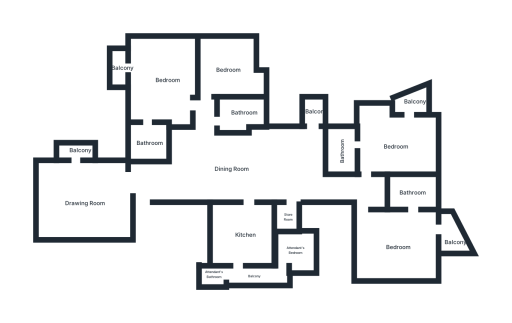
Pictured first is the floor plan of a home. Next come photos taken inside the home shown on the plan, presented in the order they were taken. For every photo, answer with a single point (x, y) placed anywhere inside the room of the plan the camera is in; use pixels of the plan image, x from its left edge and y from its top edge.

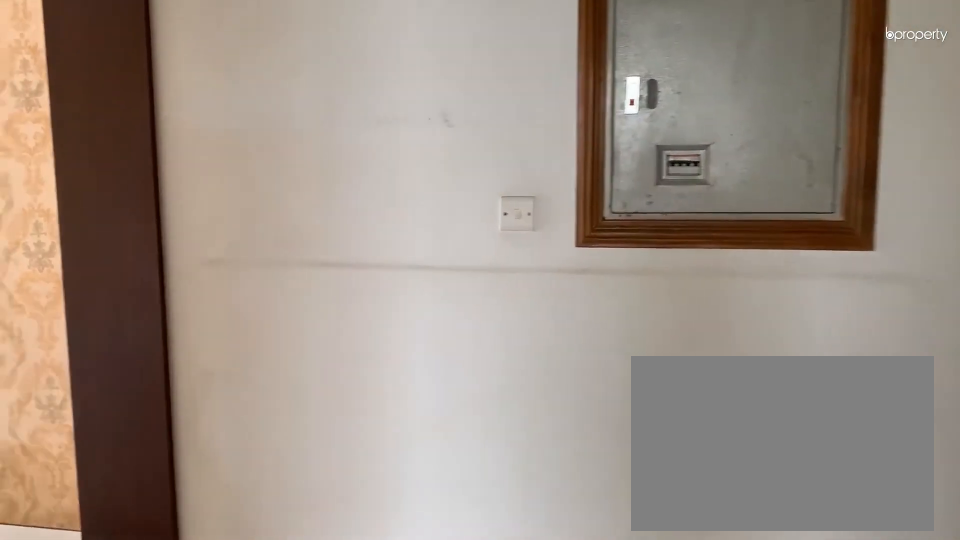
(144, 190)
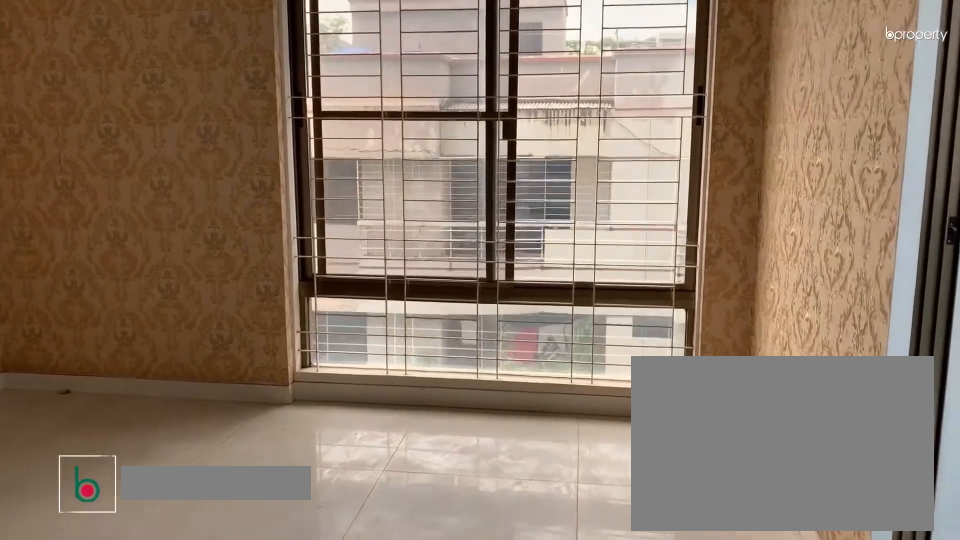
(83, 206)
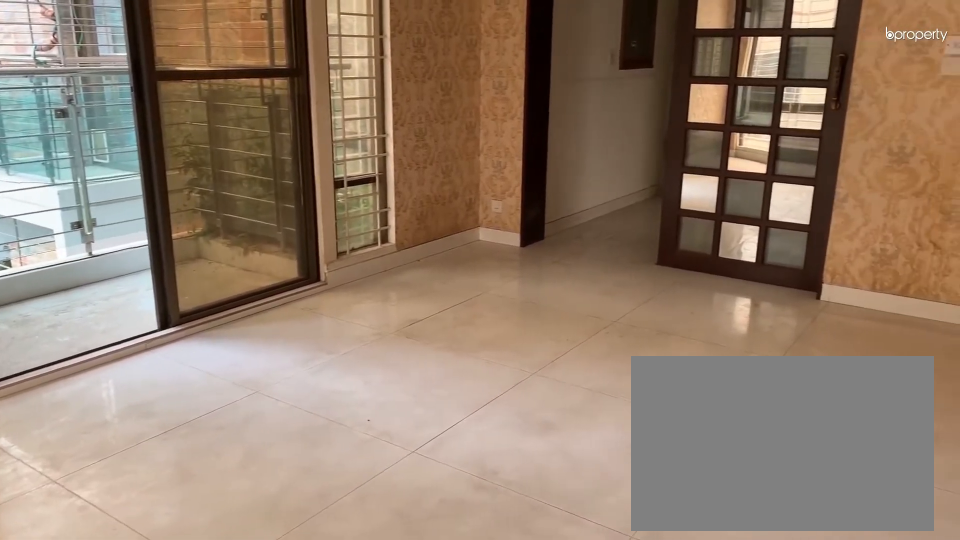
(83, 206)
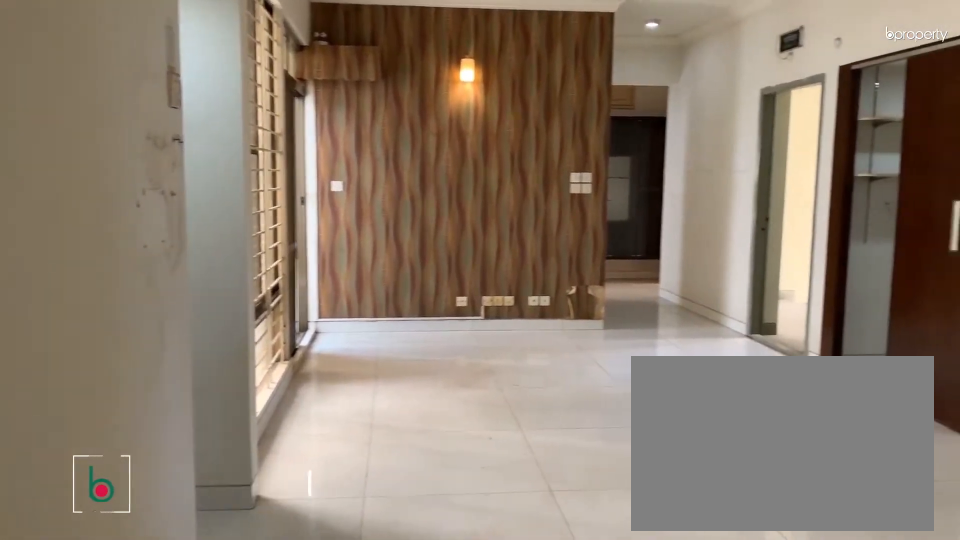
(231, 169)
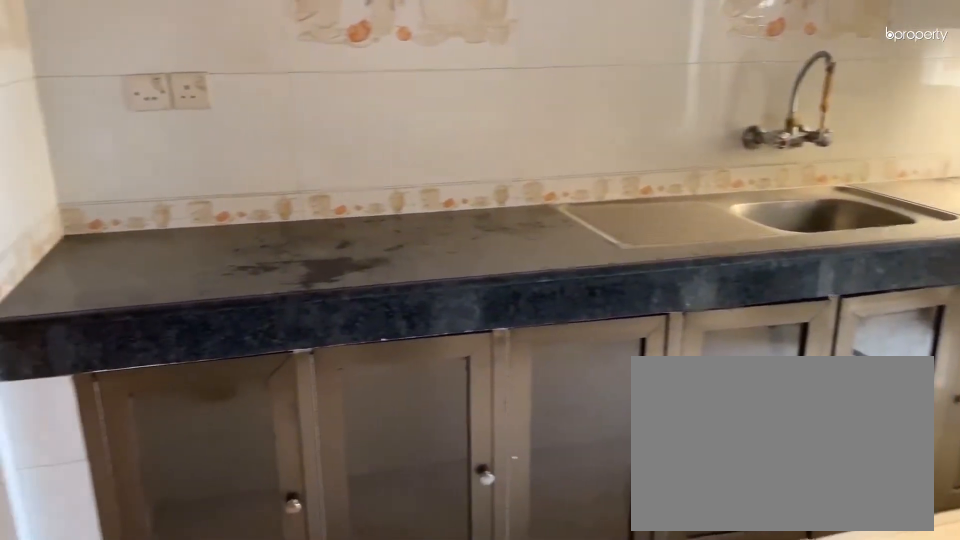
(247, 234)
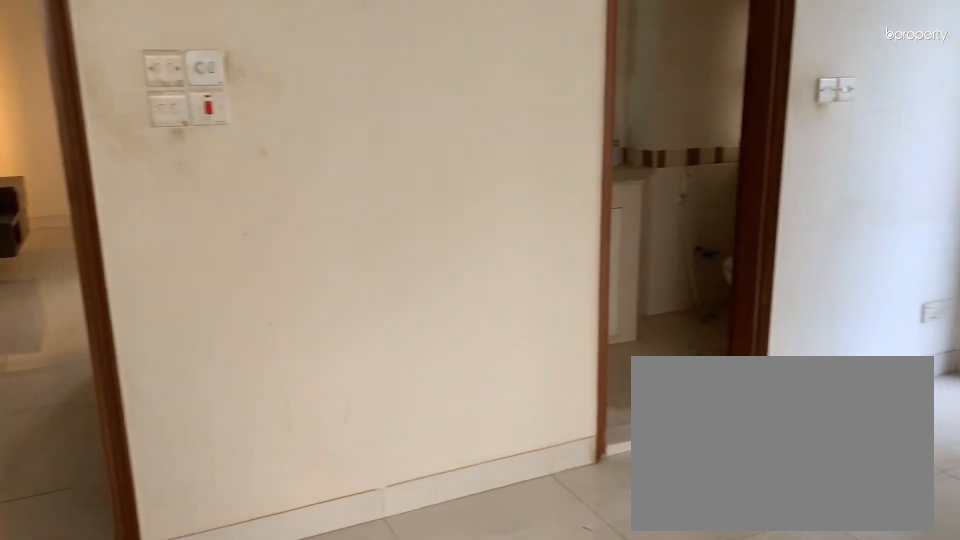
(396, 247)
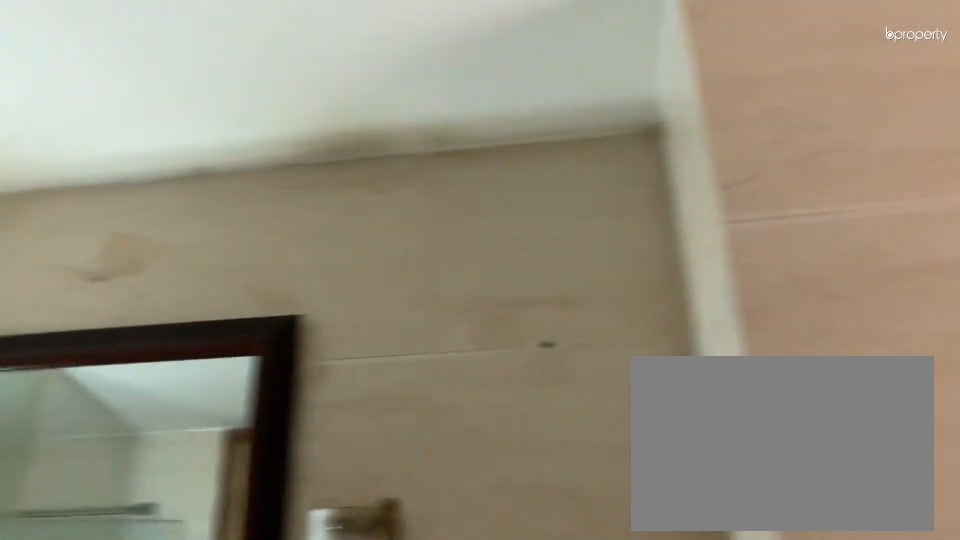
(413, 194)
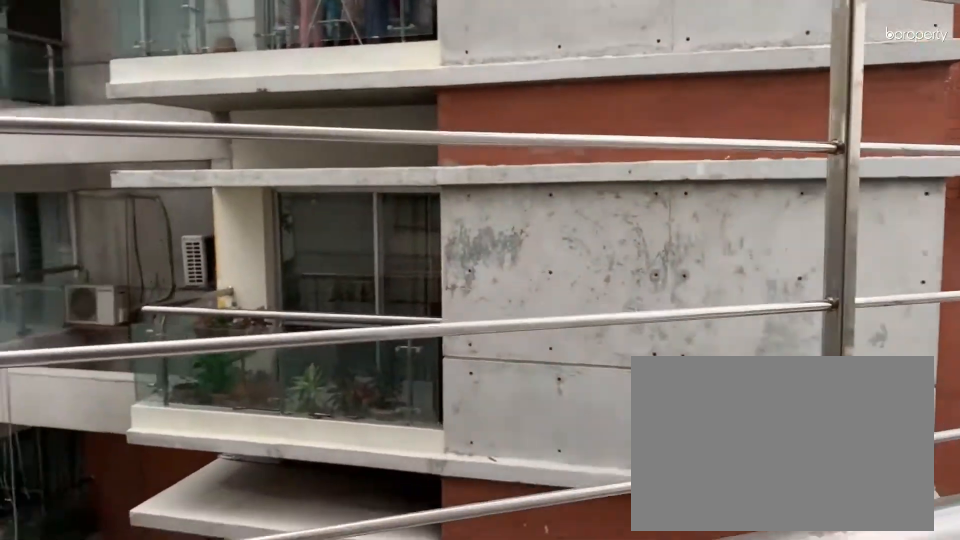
(454, 241)
